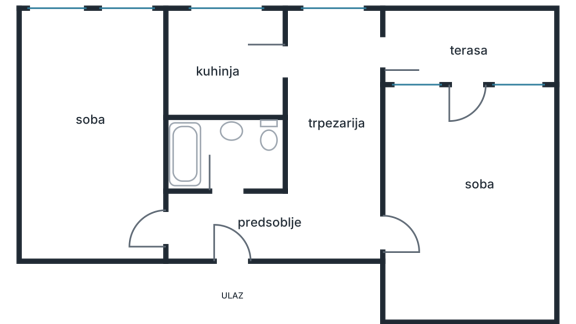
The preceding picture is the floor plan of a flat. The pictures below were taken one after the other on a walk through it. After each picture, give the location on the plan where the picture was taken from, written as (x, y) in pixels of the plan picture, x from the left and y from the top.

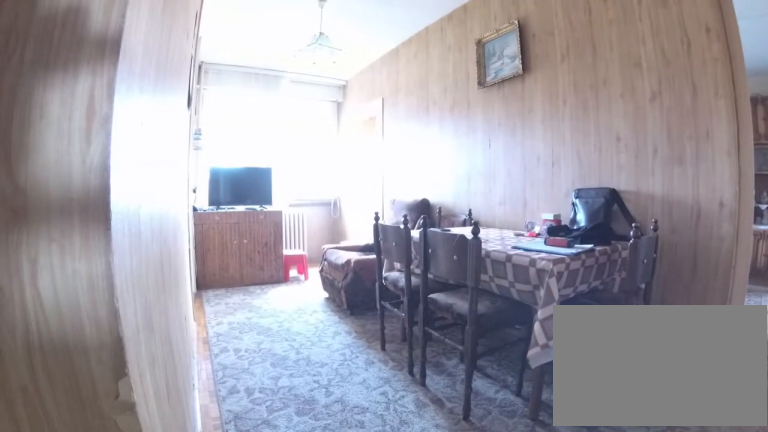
(291, 221)
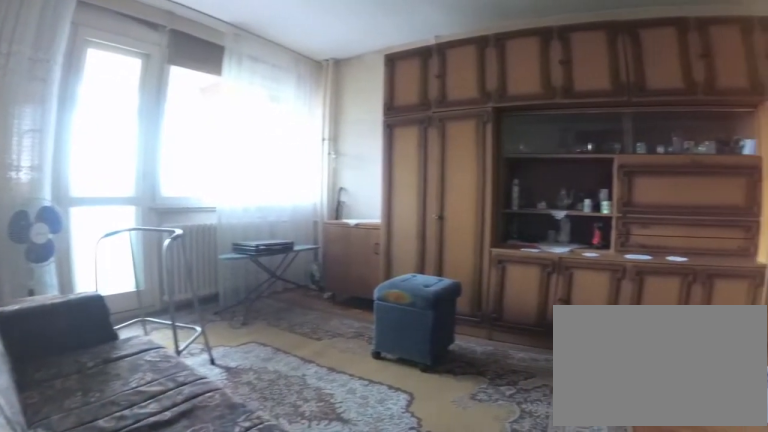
(384, 232)
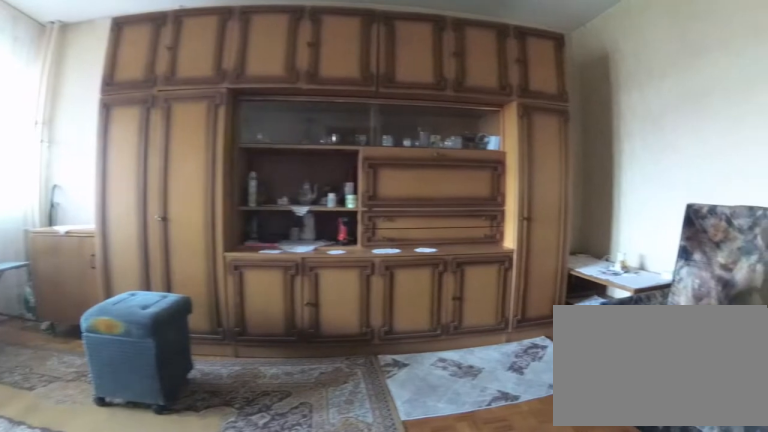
(398, 226)
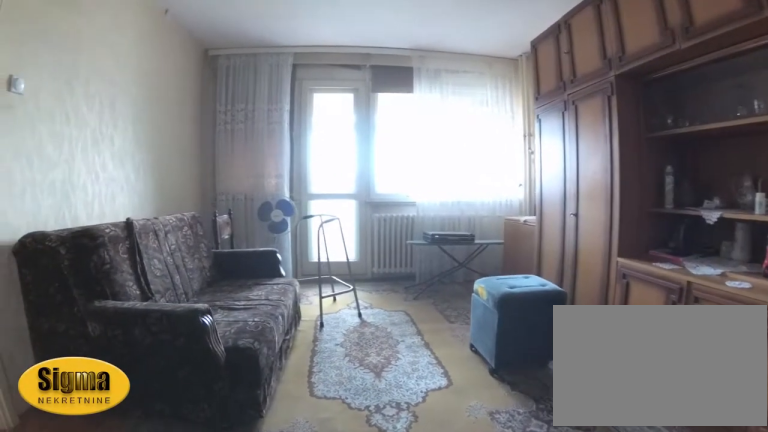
(471, 279)
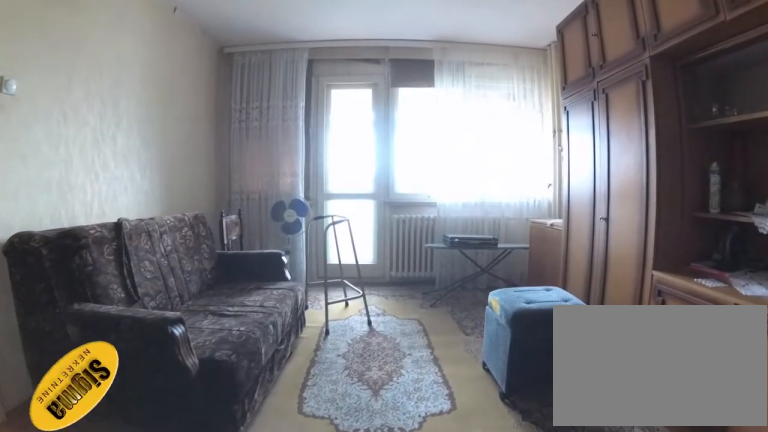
(472, 269)
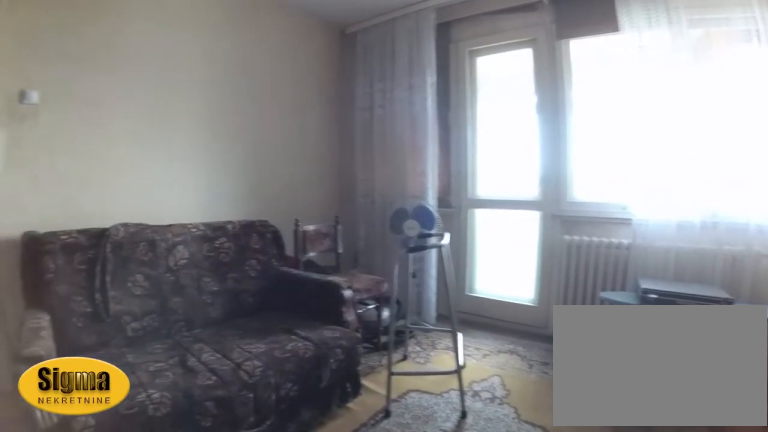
(477, 224)
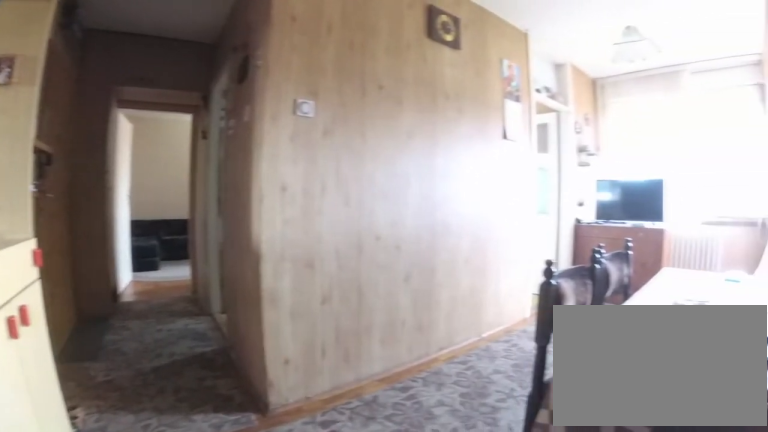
(379, 235)
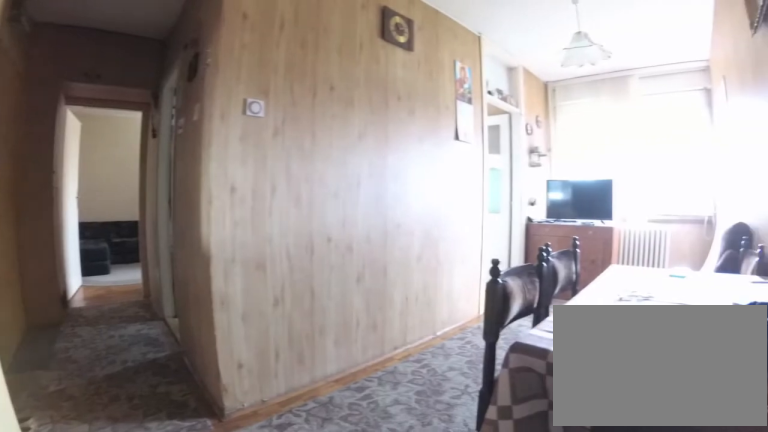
(376, 236)
